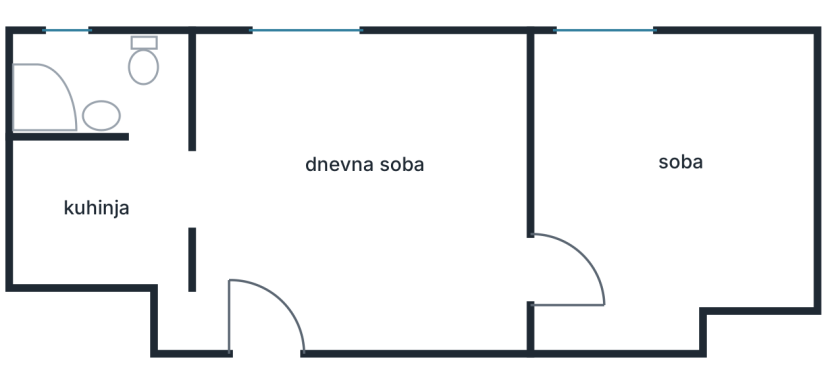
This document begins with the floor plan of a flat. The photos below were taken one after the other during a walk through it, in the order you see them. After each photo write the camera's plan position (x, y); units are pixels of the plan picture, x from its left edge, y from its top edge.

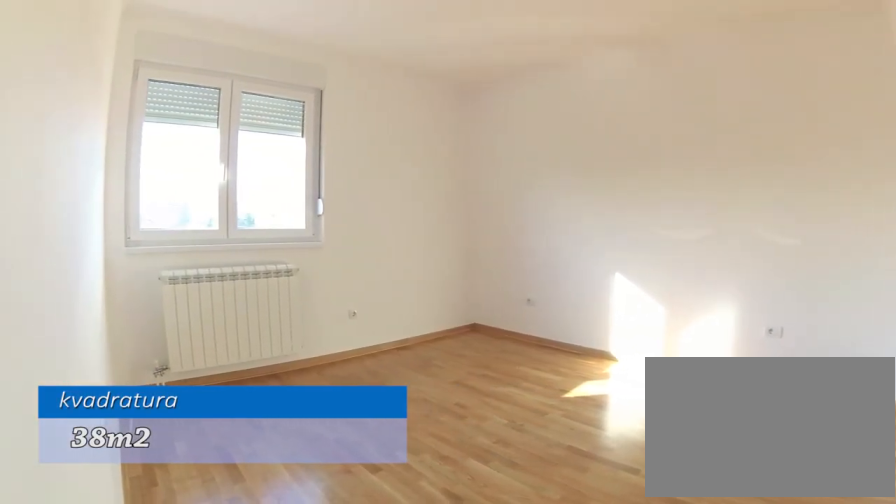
(556, 299)
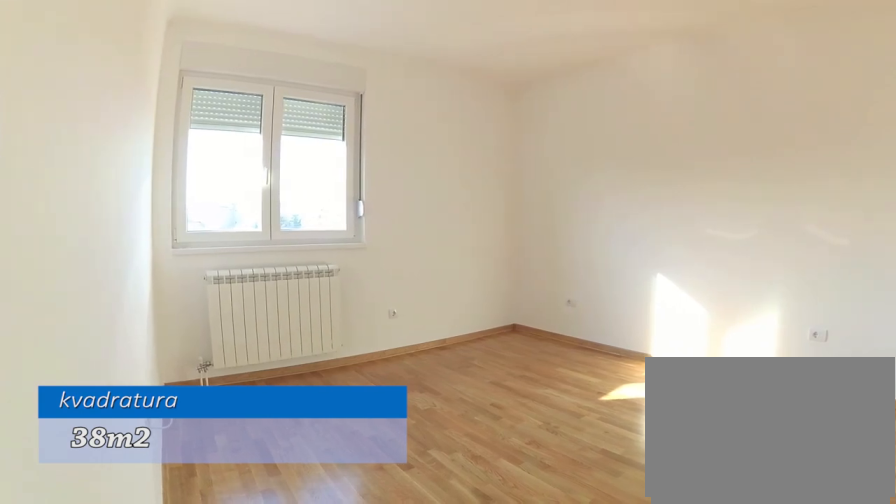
(561, 302)
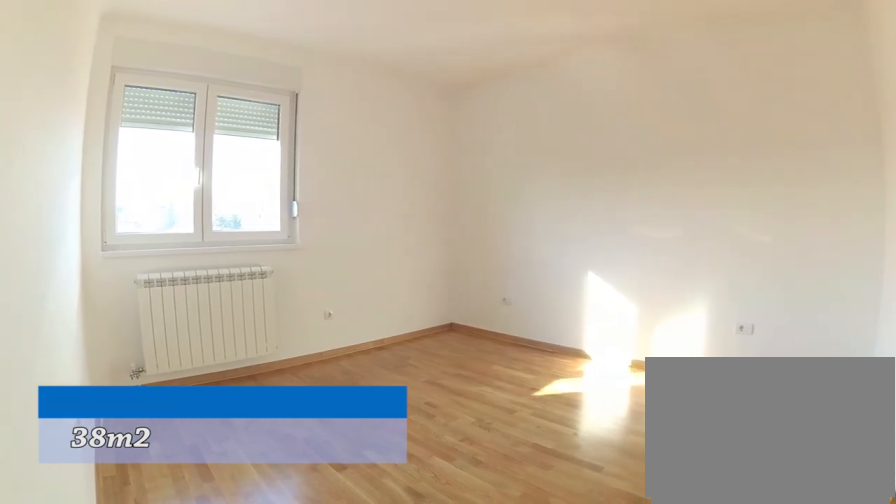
(563, 299)
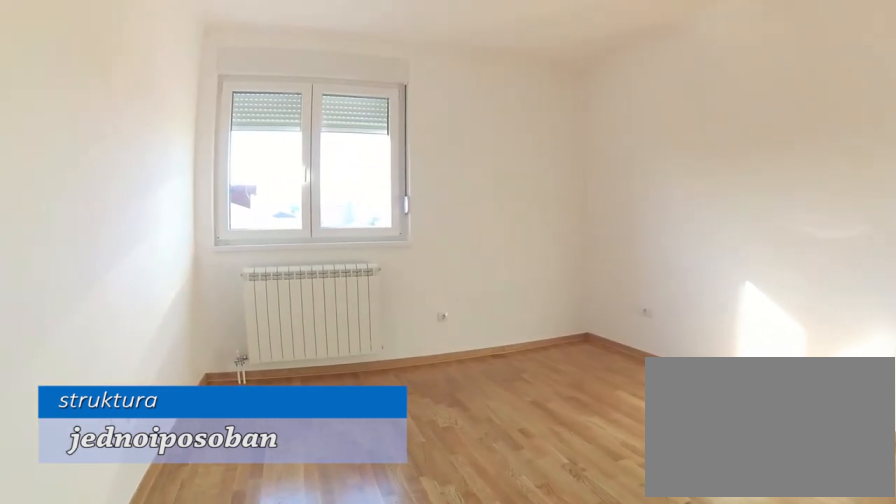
(595, 299)
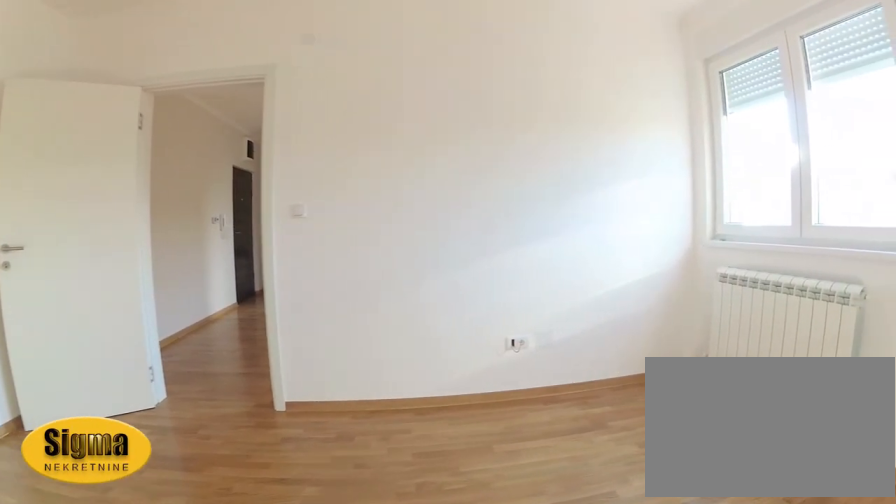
(763, 194)
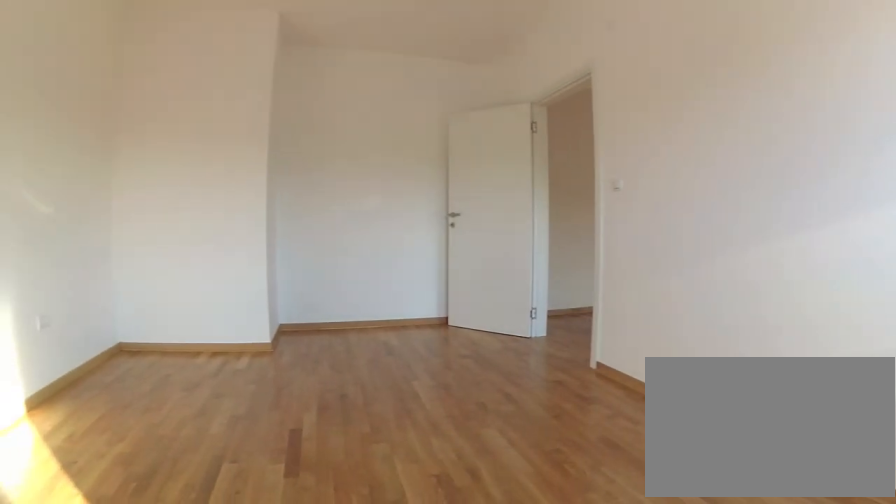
(693, 71)
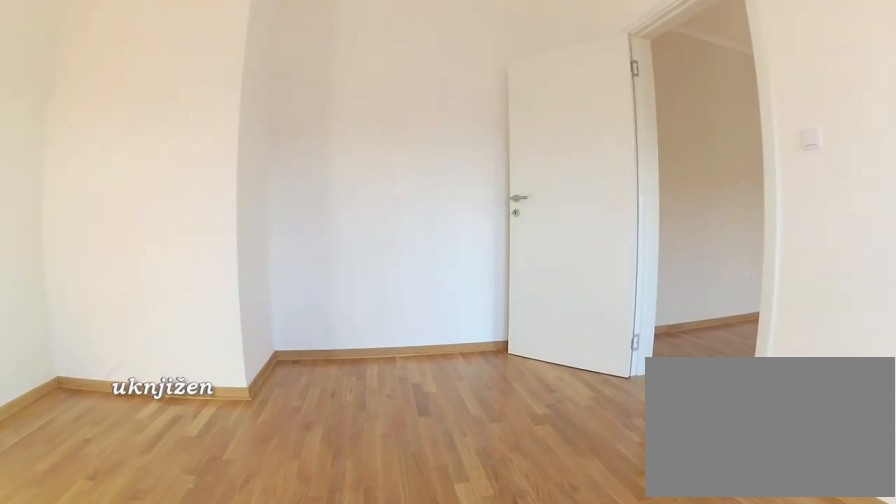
(662, 138)
